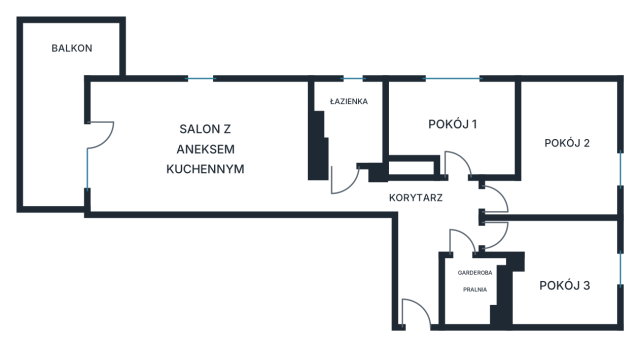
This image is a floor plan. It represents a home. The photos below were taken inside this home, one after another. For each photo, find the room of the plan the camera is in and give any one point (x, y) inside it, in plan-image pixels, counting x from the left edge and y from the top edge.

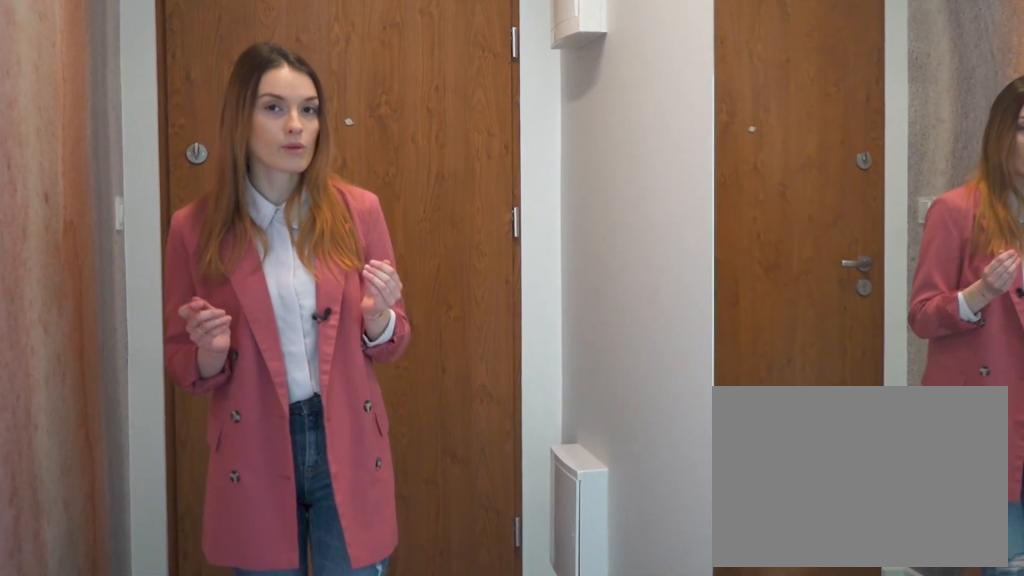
(412, 224)
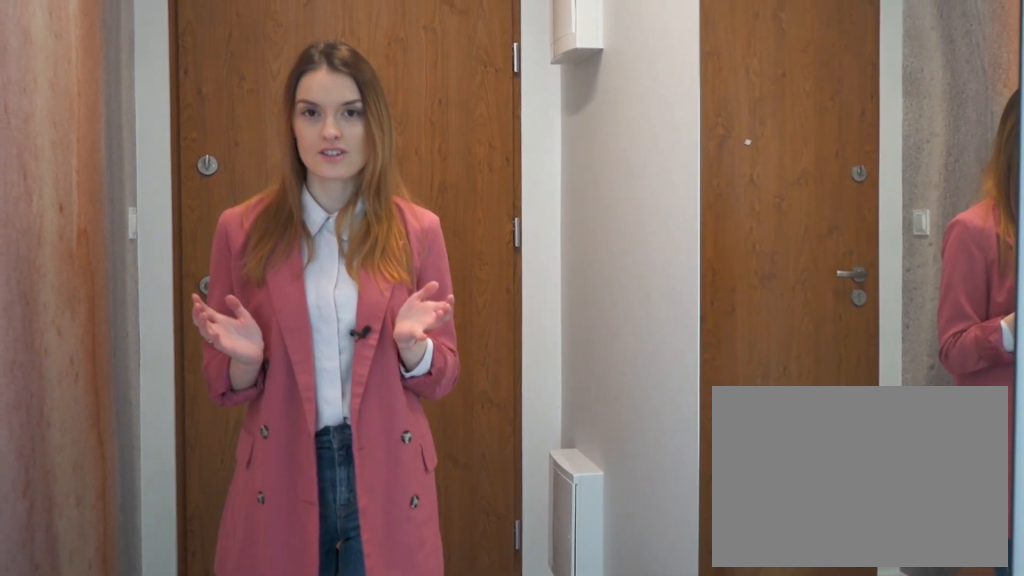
(412, 224)
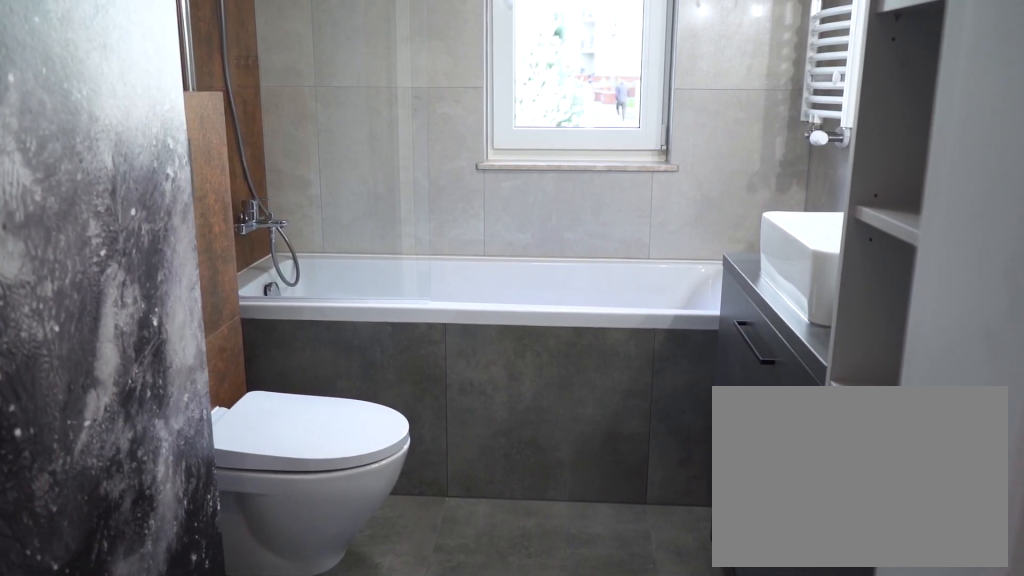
(350, 122)
